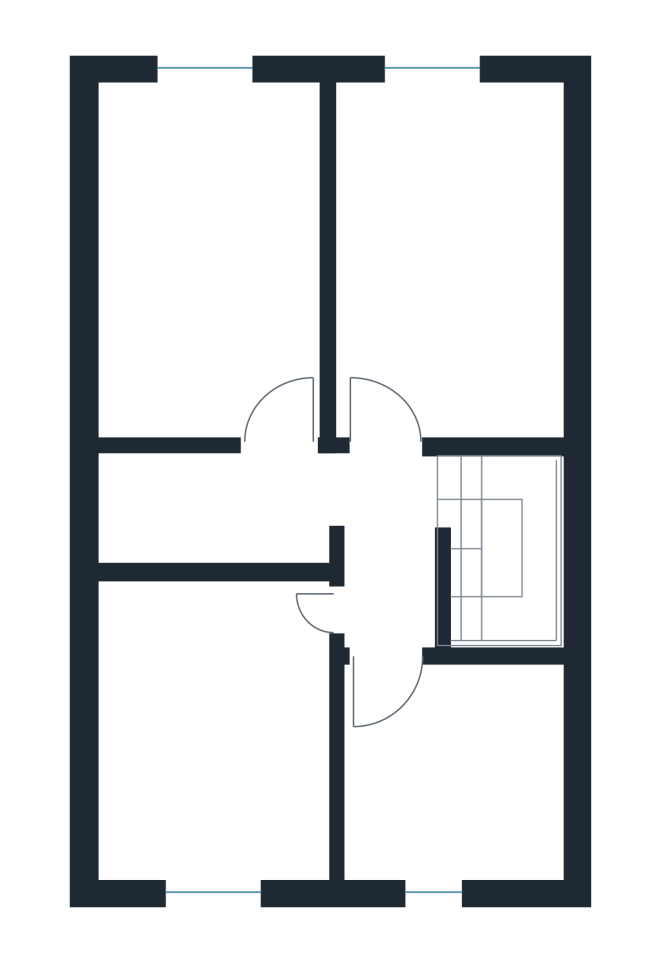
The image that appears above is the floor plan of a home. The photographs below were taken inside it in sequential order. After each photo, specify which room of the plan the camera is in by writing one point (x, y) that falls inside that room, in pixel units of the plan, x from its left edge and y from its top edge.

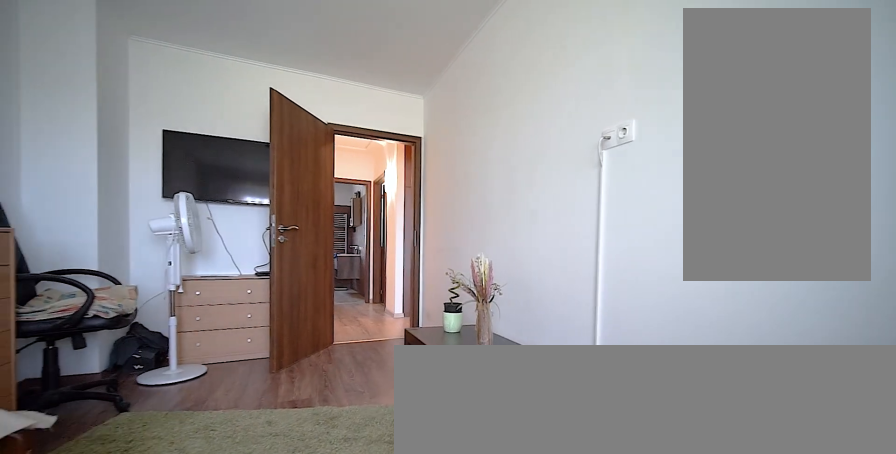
(456, 255)
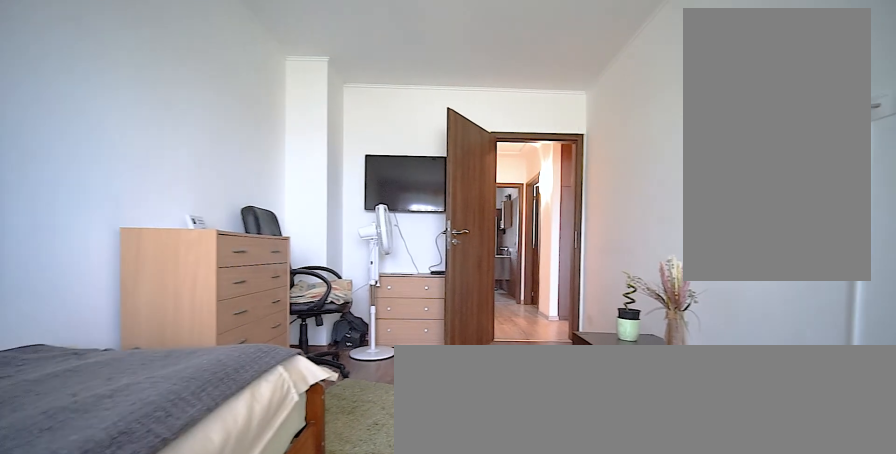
(456, 254)
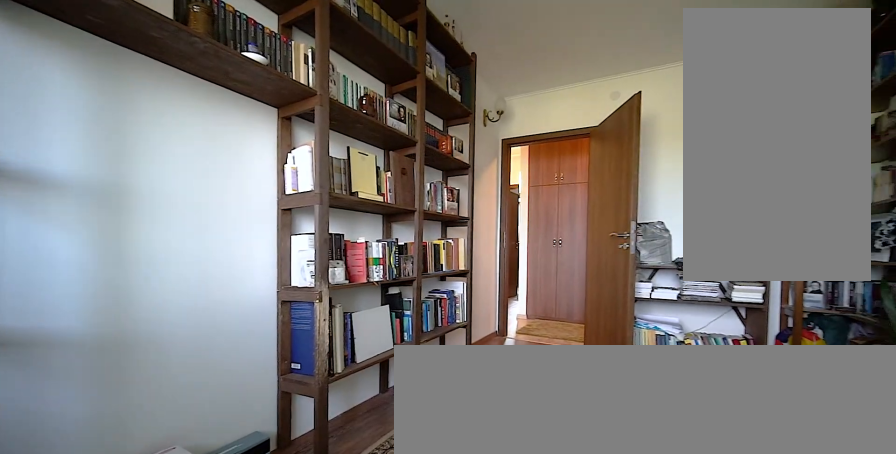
(206, 254)
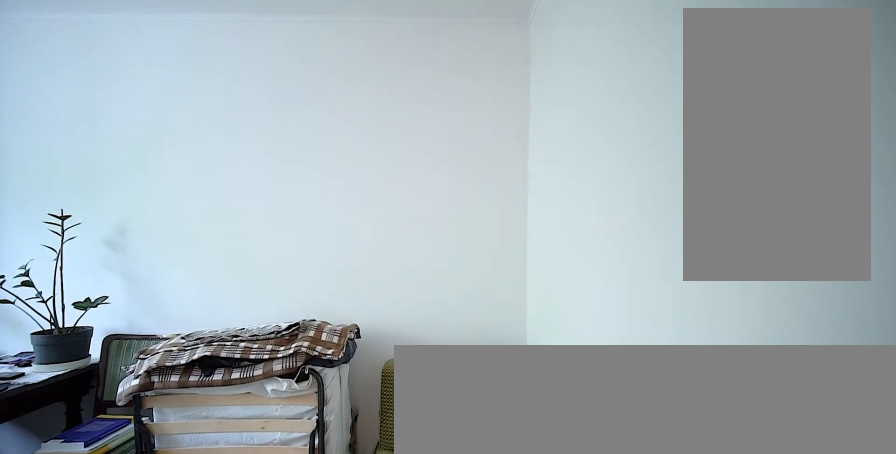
(206, 741)
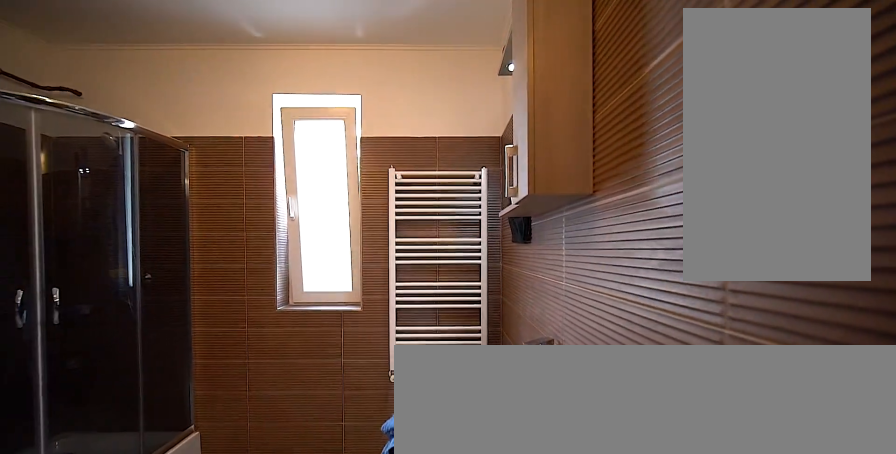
(454, 759)
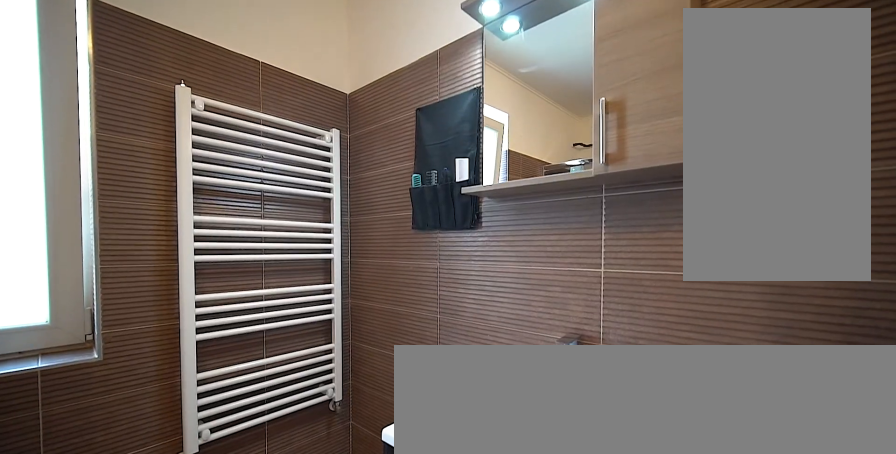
(454, 759)
